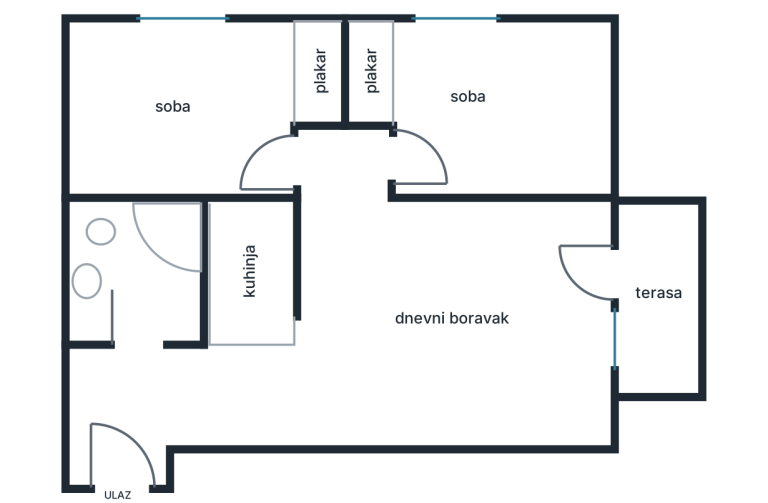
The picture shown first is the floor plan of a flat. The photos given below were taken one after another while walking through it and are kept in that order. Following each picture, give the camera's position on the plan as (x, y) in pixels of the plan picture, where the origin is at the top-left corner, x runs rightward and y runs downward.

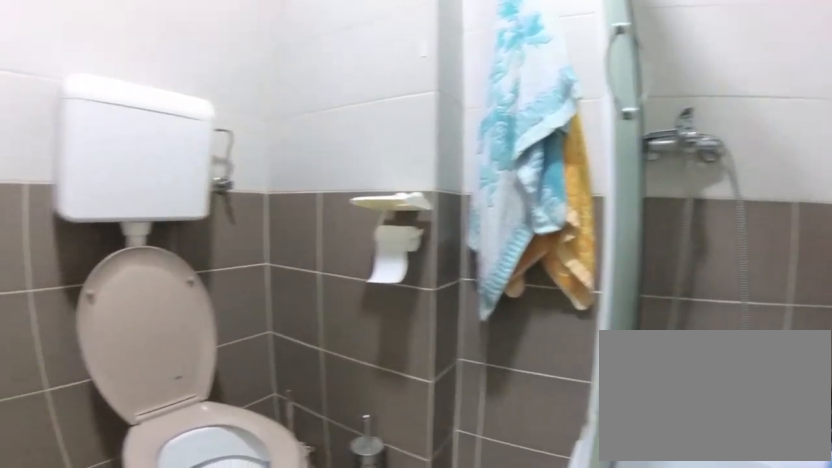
(148, 293)
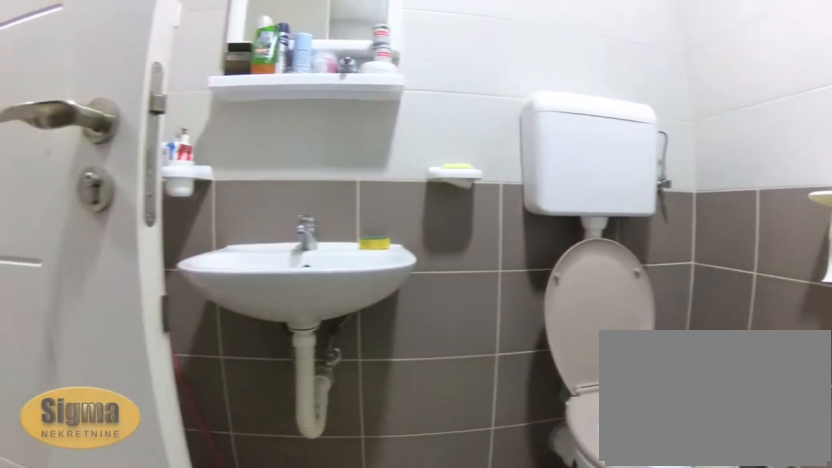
(158, 274)
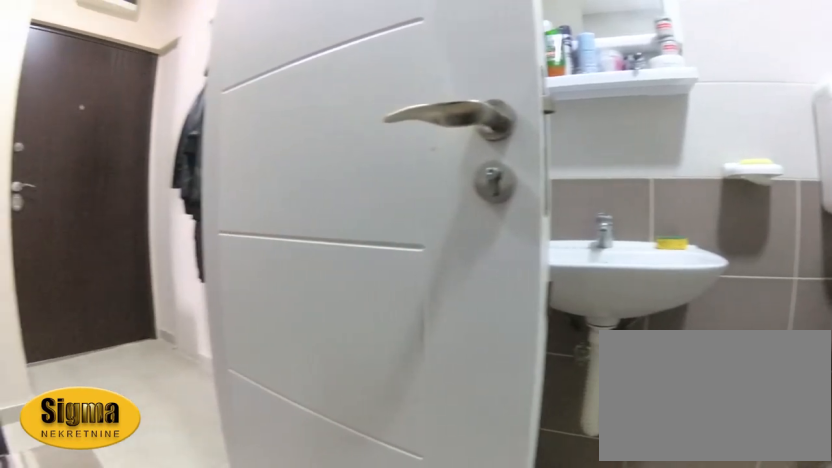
(153, 270)
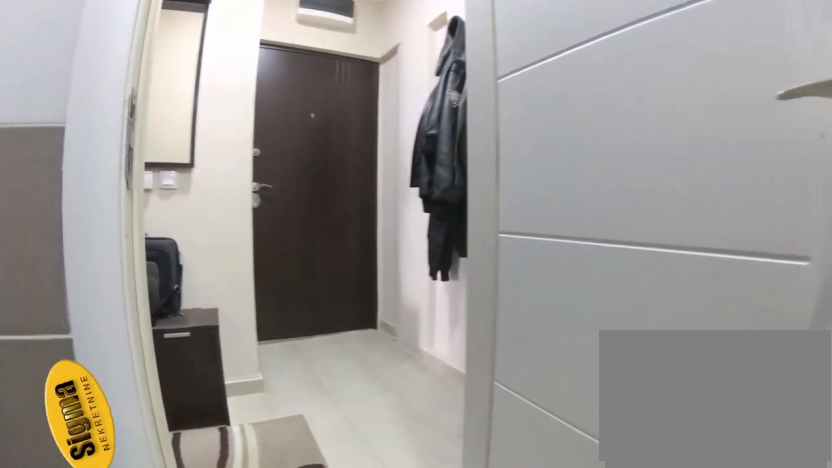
(137, 271)
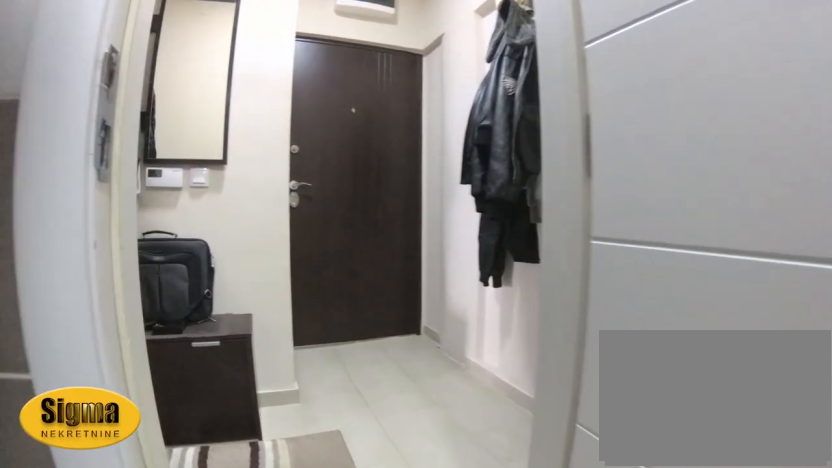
(134, 284)
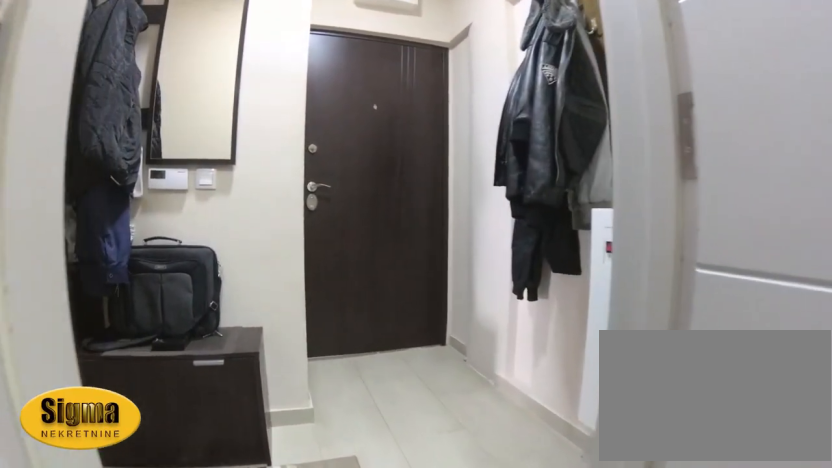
(133, 299)
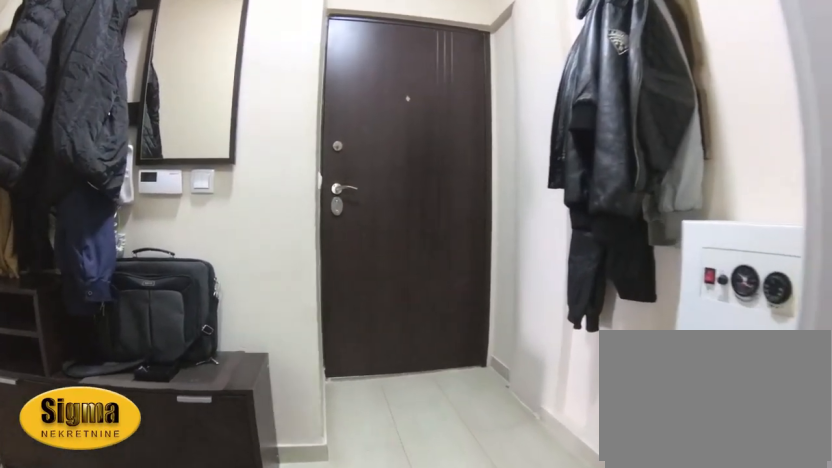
(127, 333)
